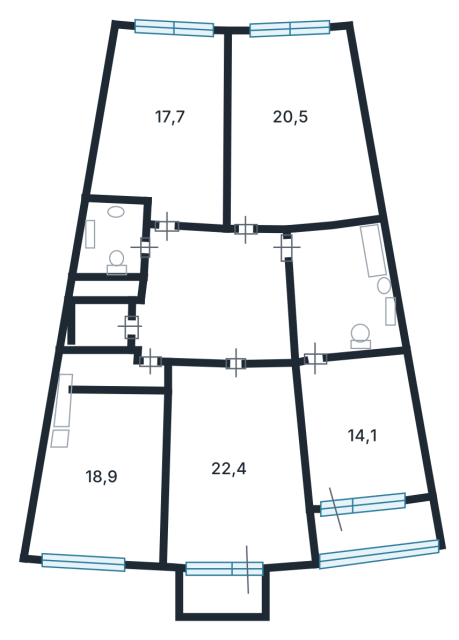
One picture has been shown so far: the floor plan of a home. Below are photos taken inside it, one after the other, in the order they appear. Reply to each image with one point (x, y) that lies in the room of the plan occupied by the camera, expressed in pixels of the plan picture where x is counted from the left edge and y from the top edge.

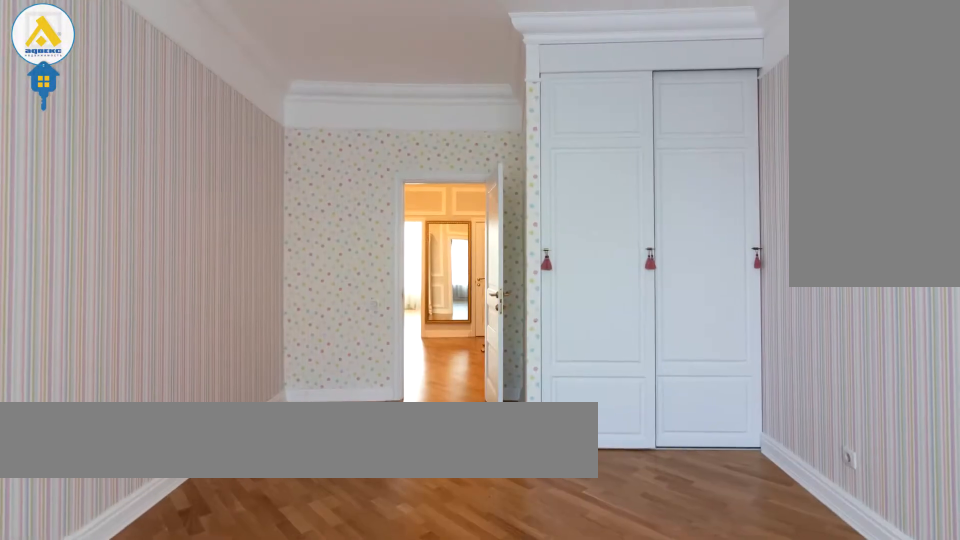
(170, 122)
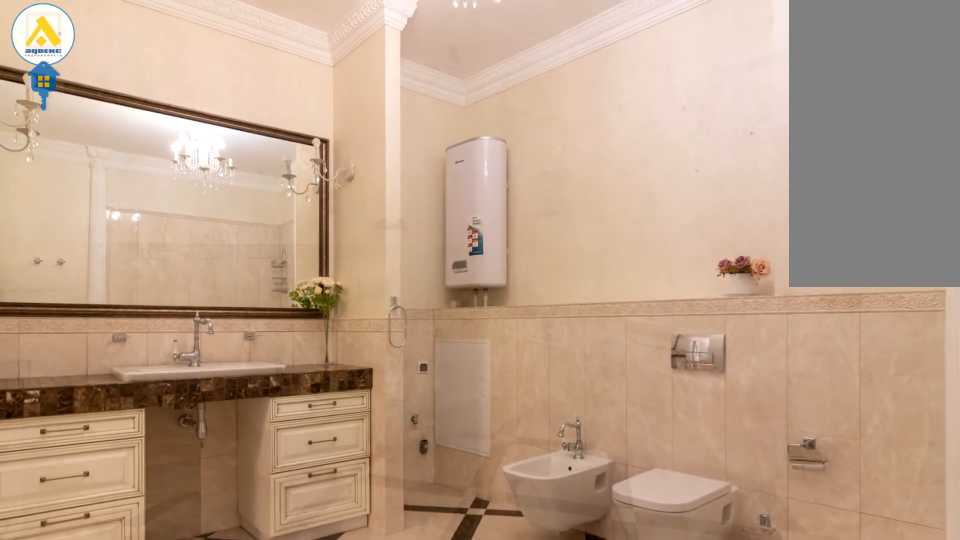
(338, 291)
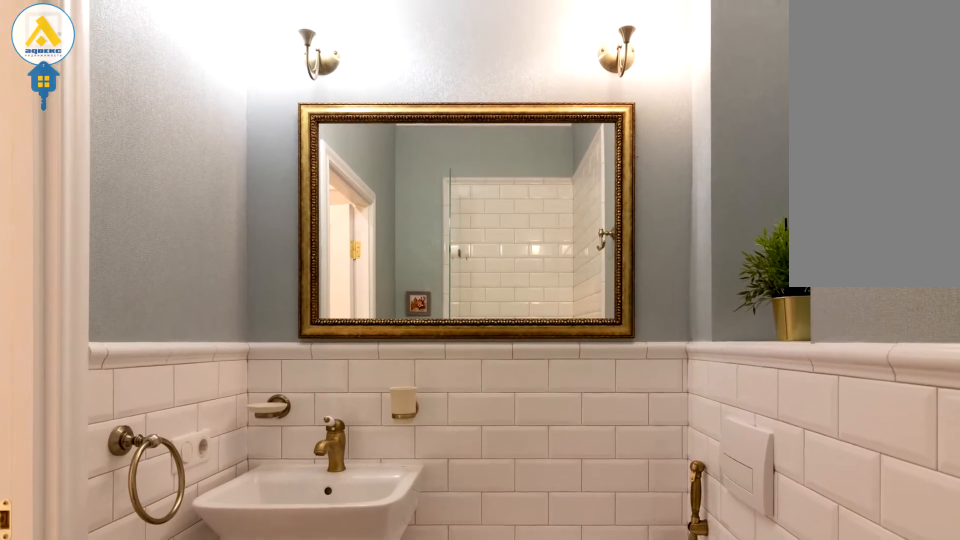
(119, 245)
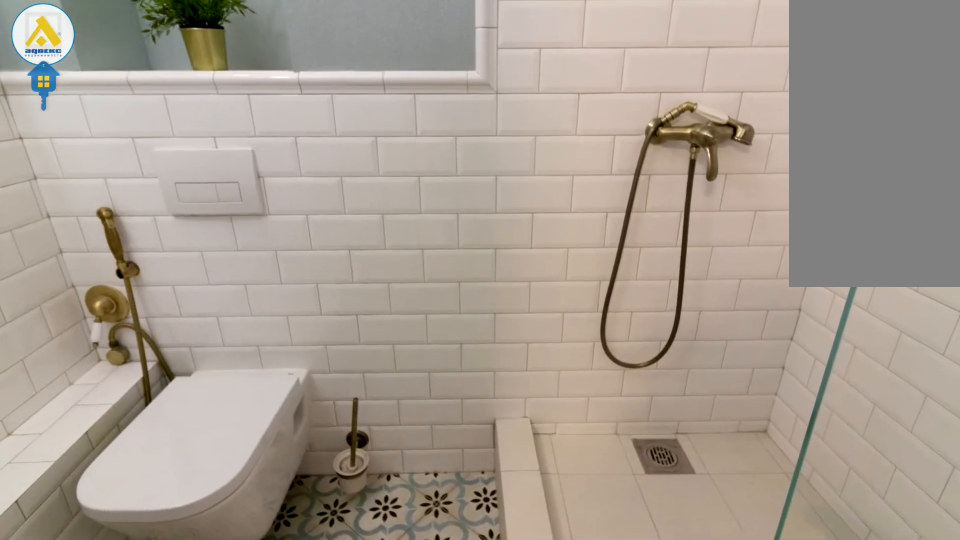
(119, 244)
